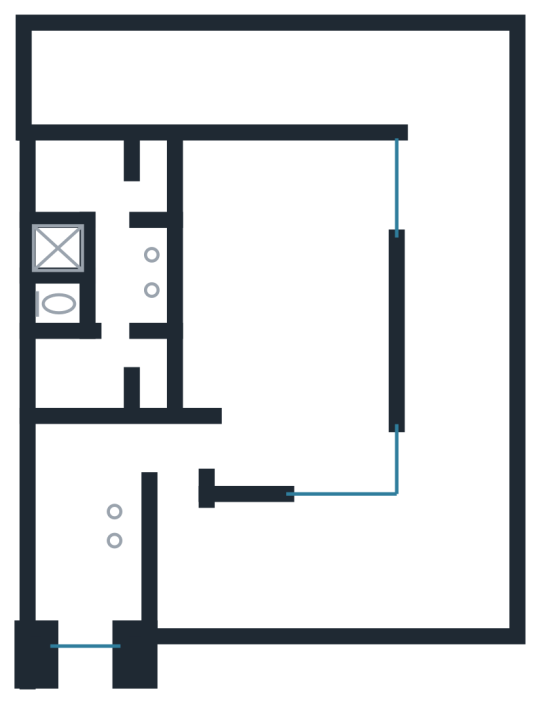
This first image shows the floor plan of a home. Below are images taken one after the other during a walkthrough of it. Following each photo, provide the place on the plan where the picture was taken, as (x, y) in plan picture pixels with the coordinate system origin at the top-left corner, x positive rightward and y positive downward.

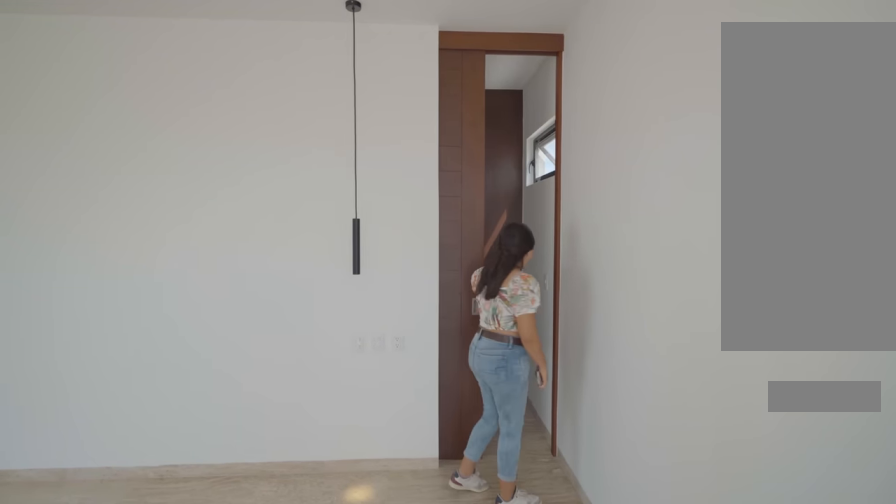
(294, 175)
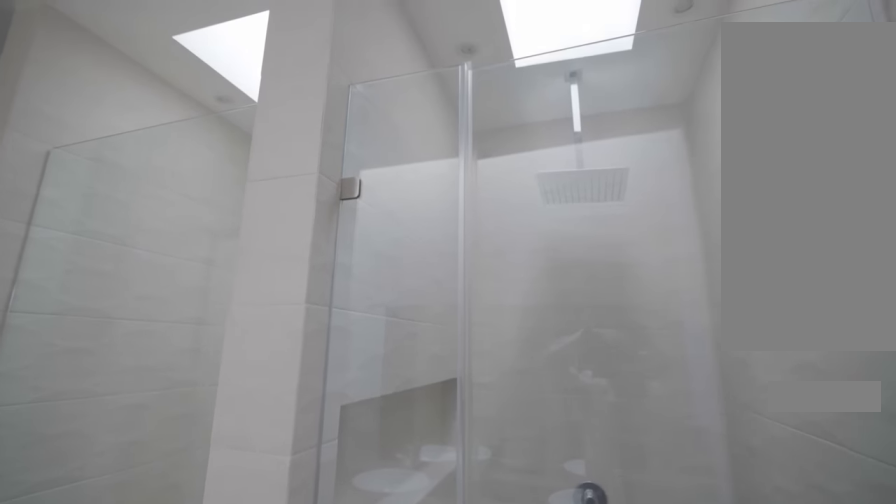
(112, 250)
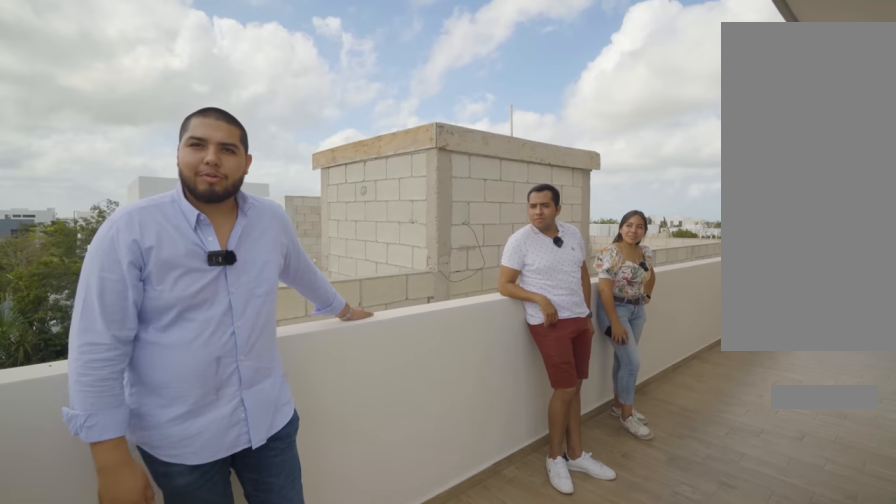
(419, 78)
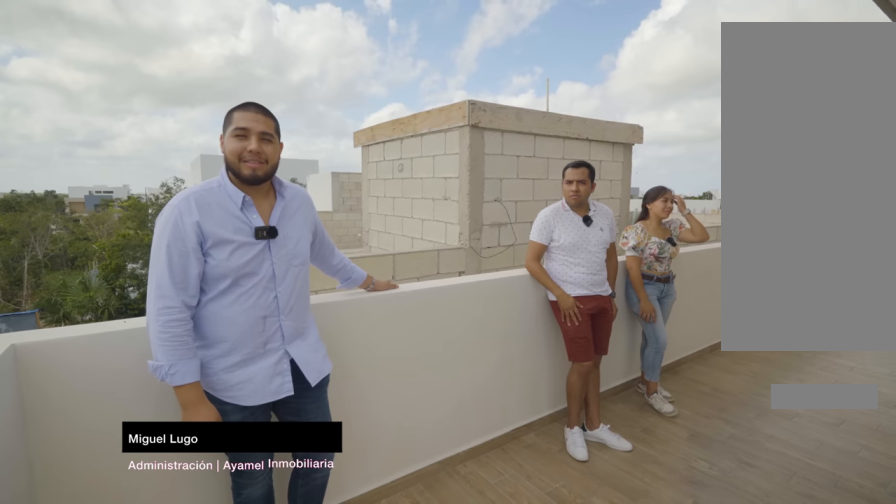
(419, 78)
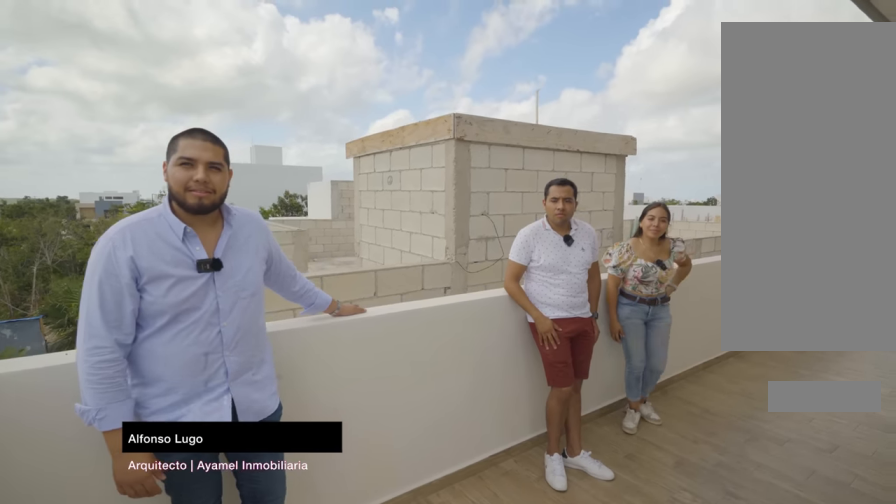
(419, 78)
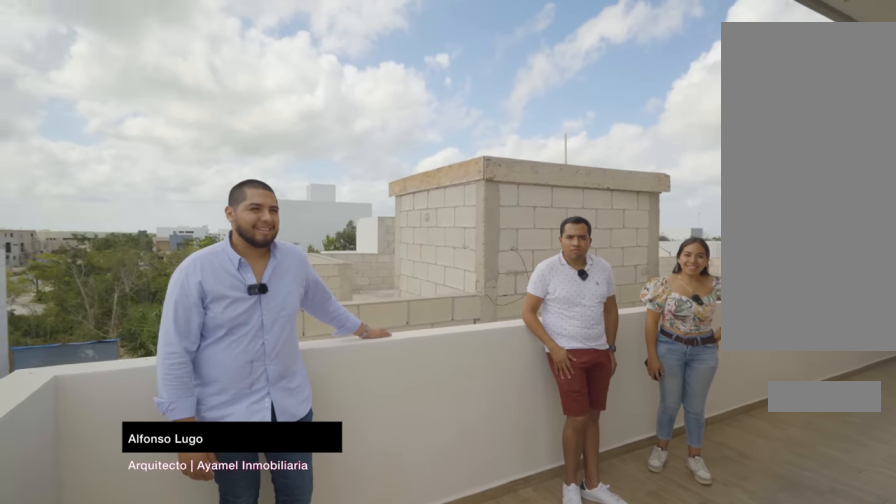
(418, 79)
